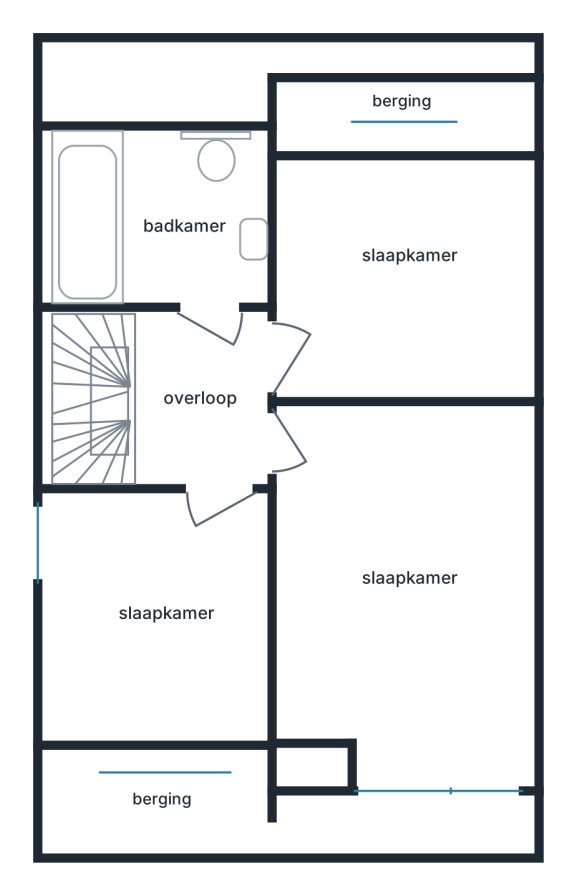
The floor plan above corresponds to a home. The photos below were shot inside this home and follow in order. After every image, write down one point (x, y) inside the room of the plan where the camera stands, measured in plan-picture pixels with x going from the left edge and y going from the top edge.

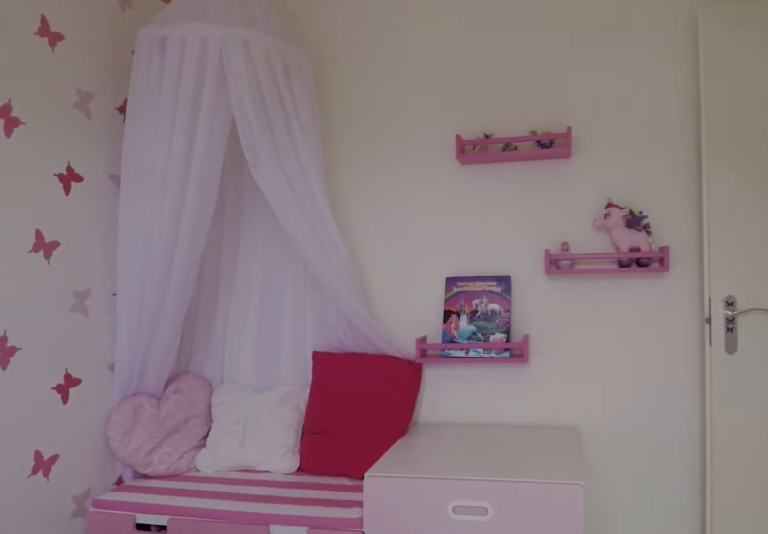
(401, 274)
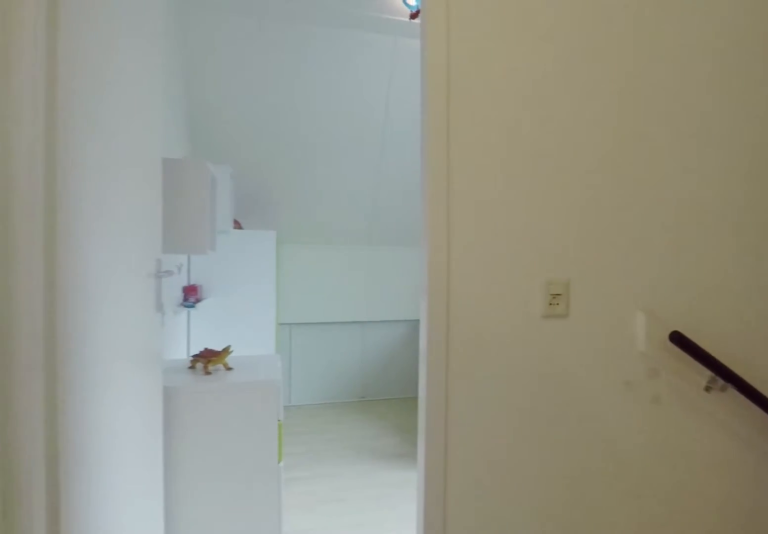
(201, 399)
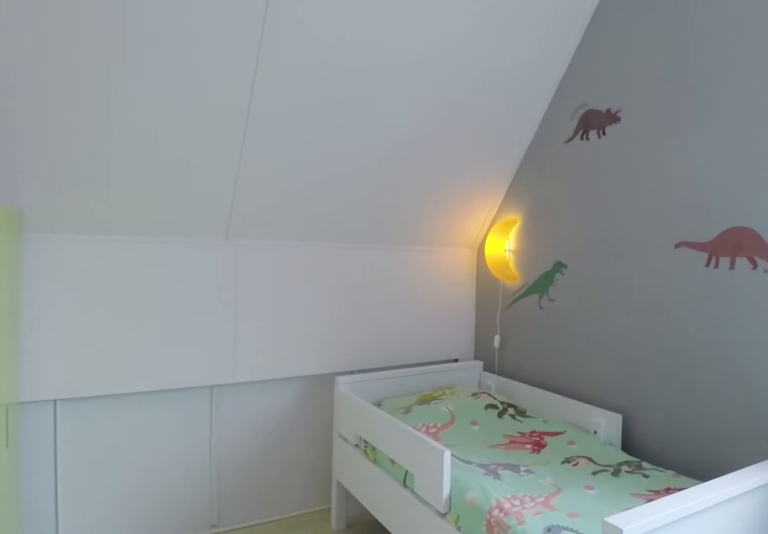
(161, 619)
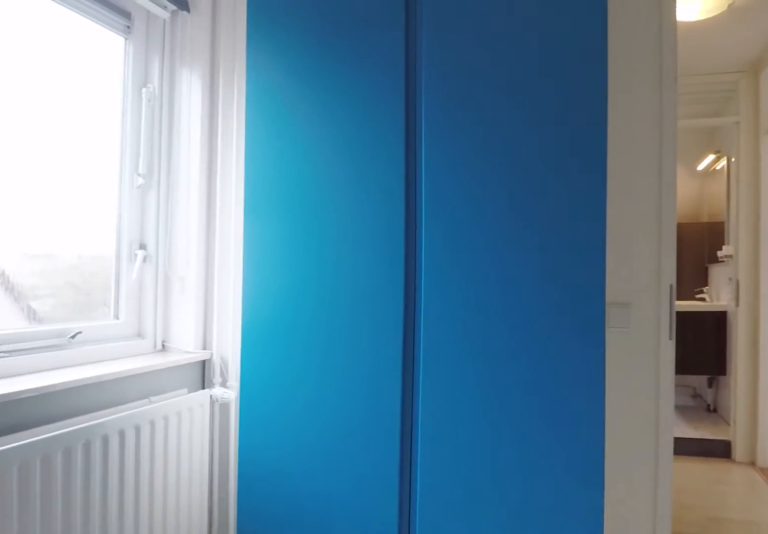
(161, 619)
